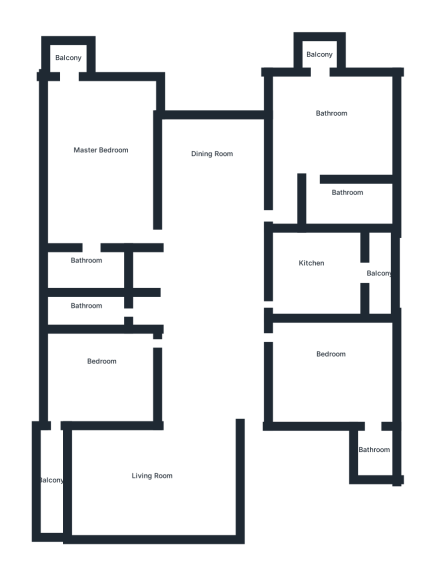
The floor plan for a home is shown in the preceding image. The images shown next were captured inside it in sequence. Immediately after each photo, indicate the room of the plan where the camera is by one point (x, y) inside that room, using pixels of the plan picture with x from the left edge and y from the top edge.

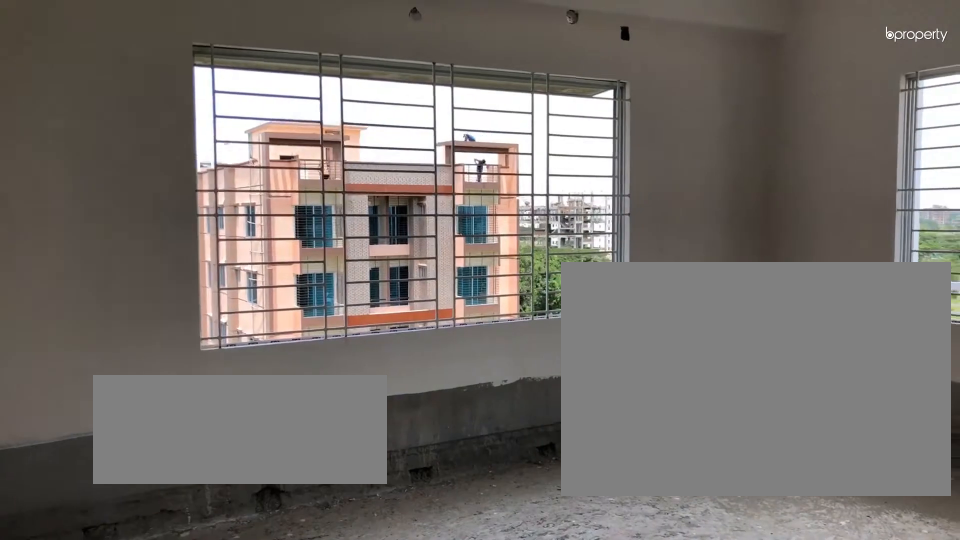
(152, 477)
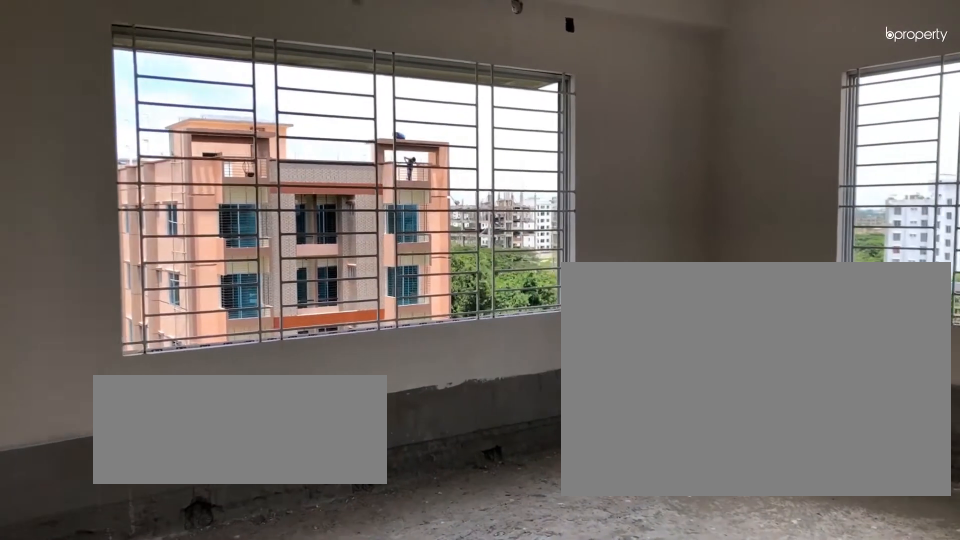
(152, 477)
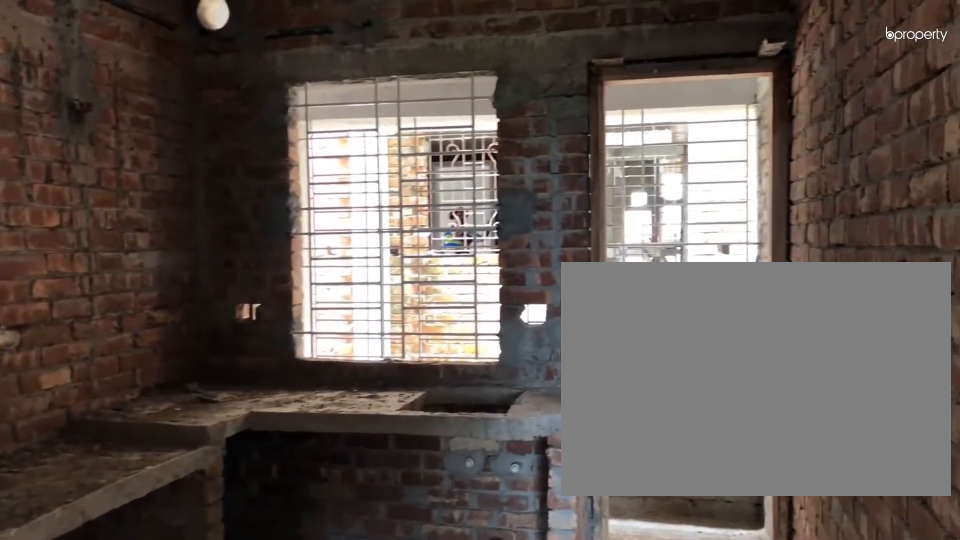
(317, 276)
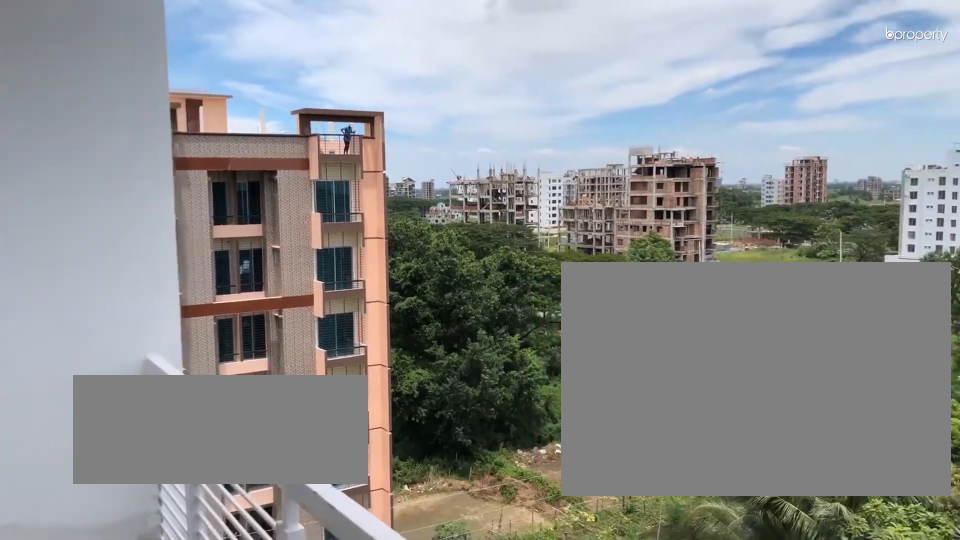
(47, 477)
